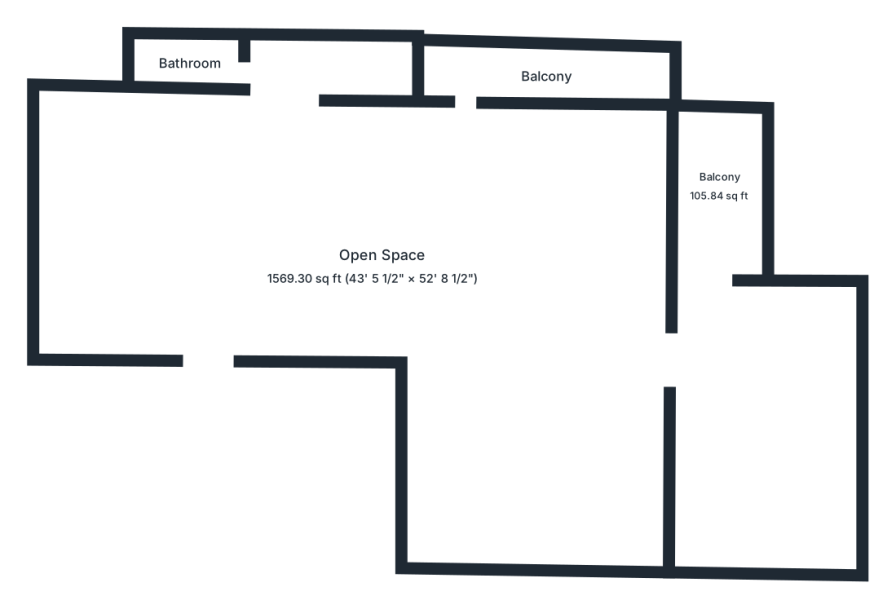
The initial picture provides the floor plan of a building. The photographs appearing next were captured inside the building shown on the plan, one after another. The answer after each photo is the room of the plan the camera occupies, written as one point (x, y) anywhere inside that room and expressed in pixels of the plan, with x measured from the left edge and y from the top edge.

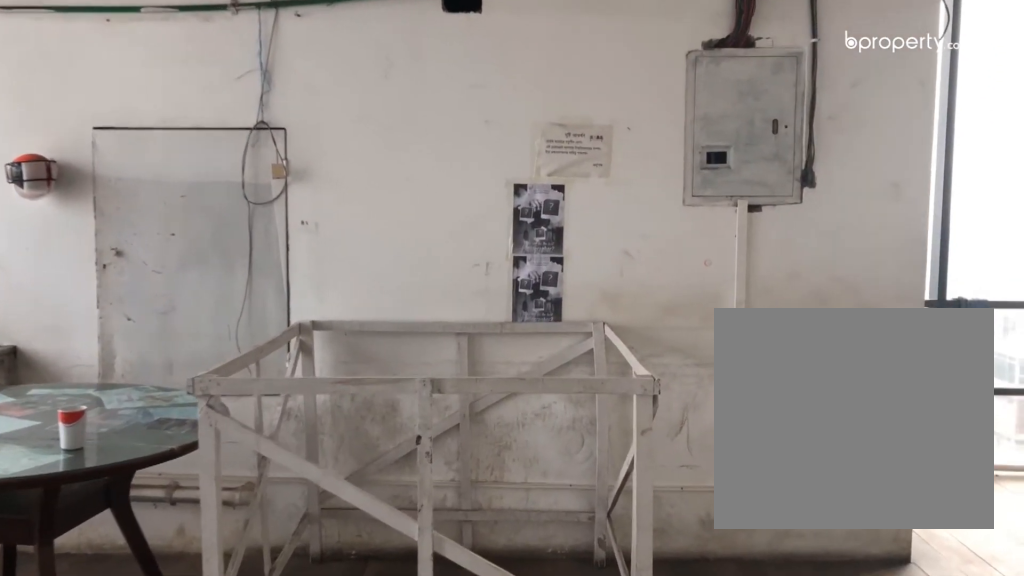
(382, 251)
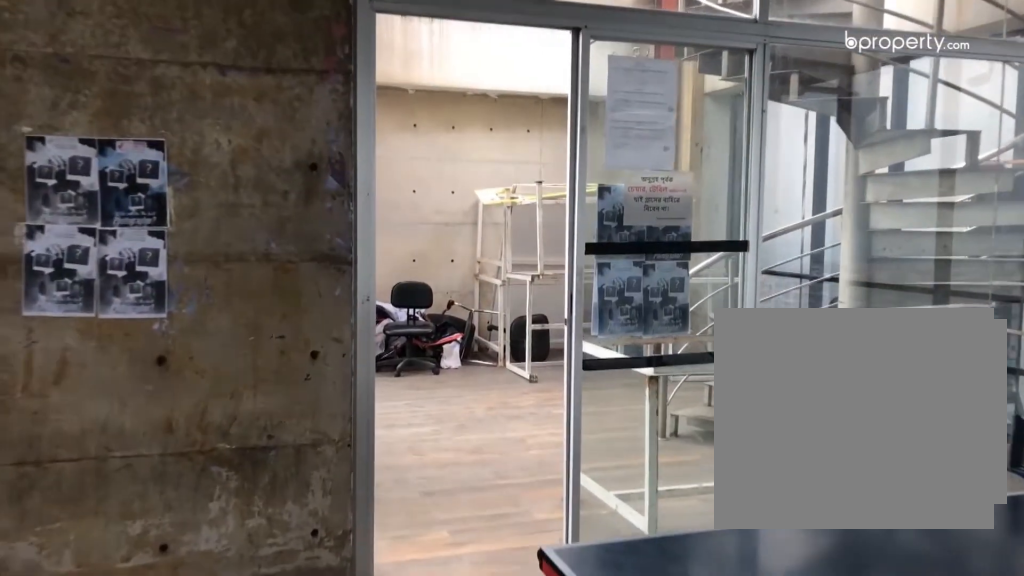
(383, 252)
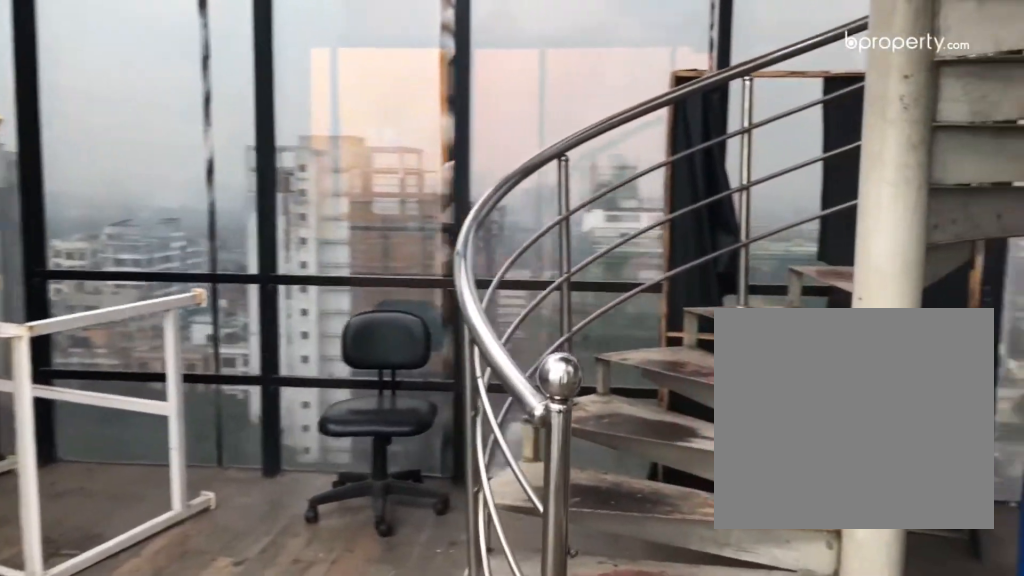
(759, 439)
